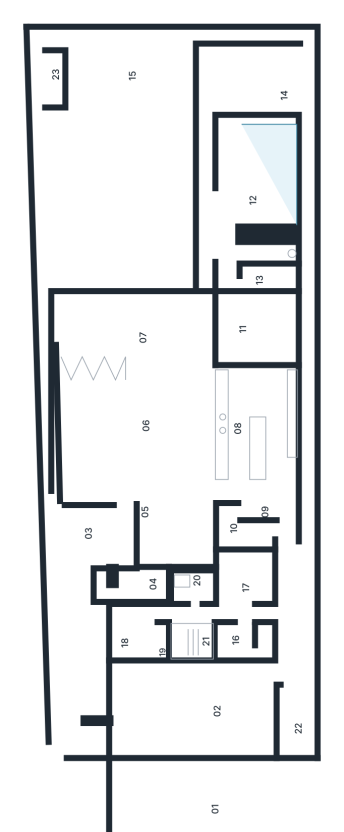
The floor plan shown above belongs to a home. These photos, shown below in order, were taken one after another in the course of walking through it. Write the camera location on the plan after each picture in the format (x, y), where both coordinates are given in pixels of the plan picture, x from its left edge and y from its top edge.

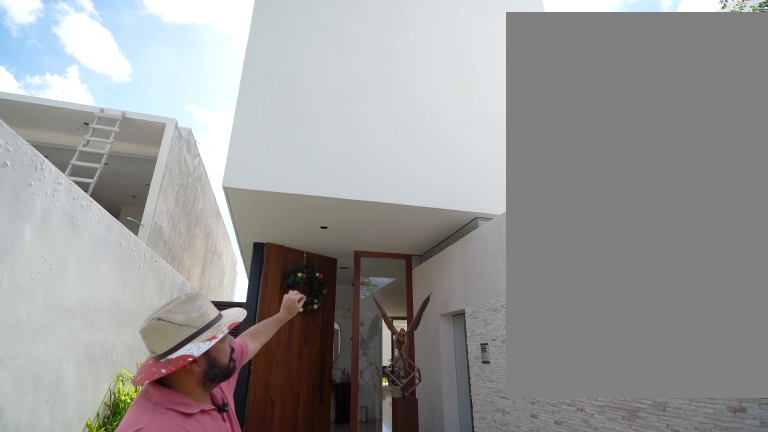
(88, 636)
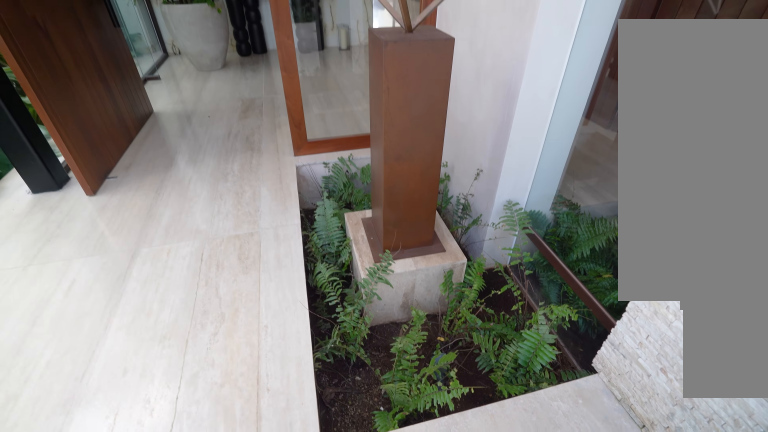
(86, 626)
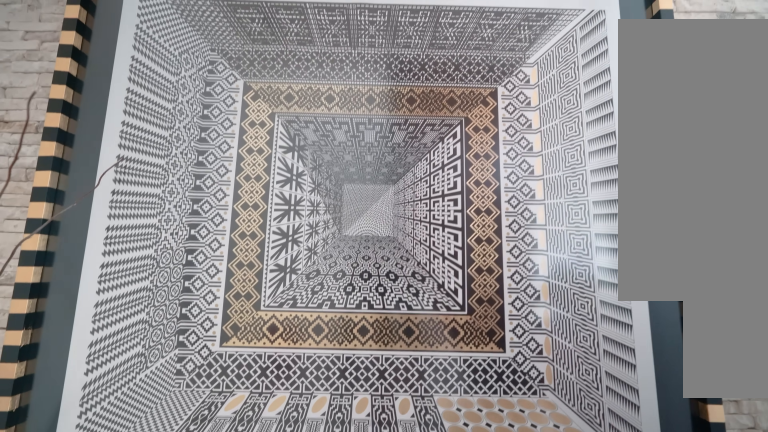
(135, 579)
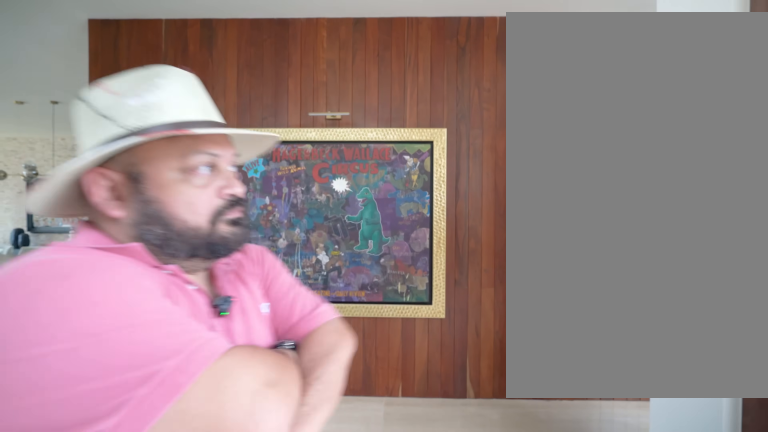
(118, 539)
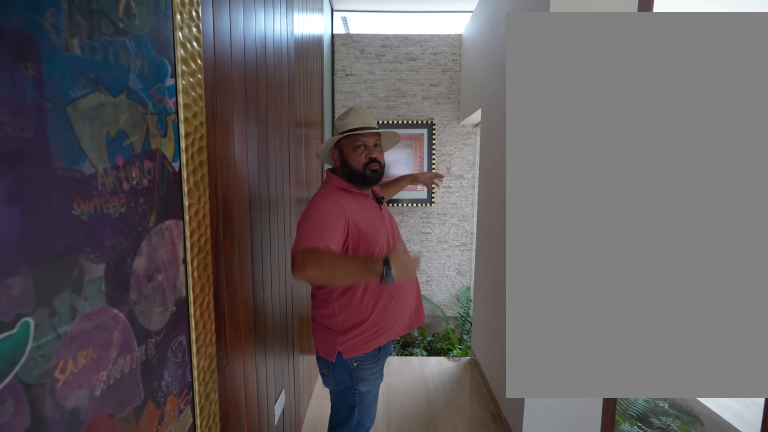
(108, 535)
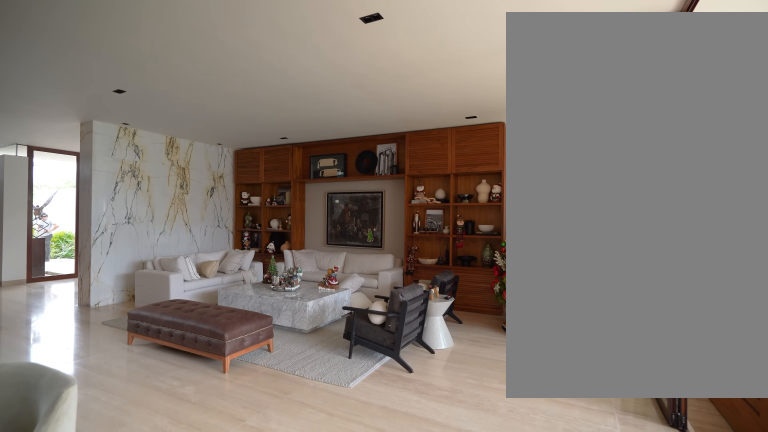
(193, 380)
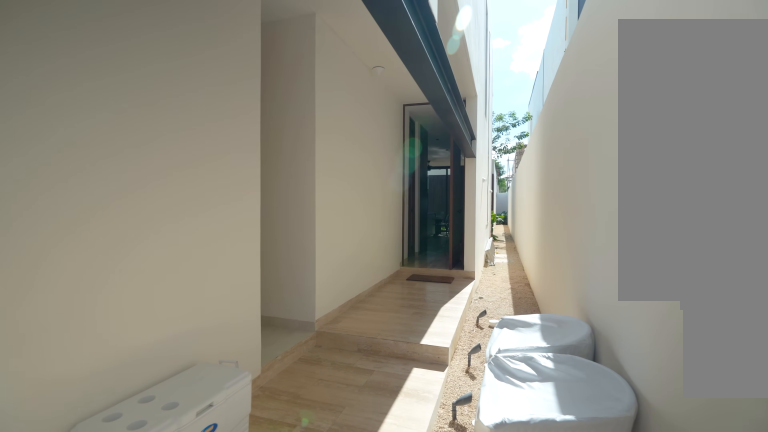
(301, 647)
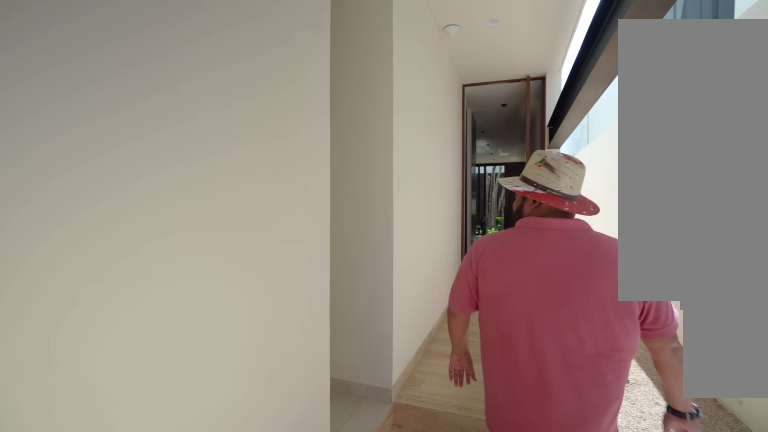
(288, 635)
